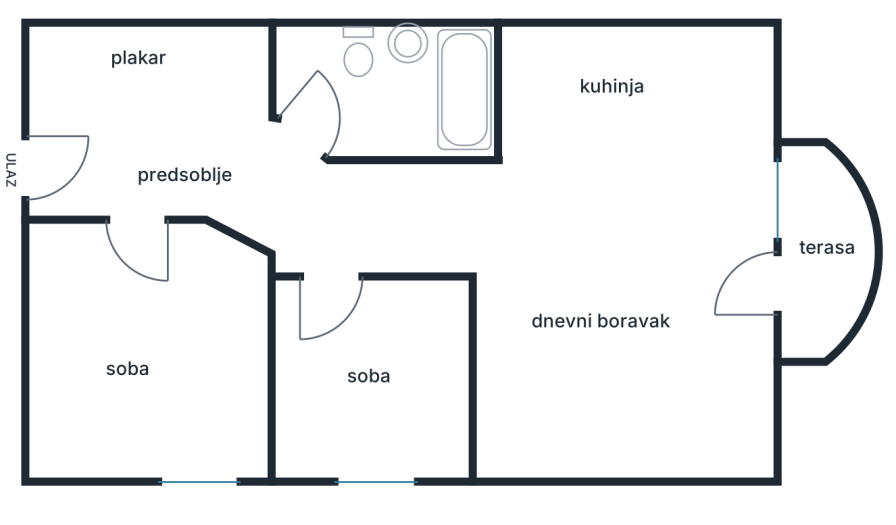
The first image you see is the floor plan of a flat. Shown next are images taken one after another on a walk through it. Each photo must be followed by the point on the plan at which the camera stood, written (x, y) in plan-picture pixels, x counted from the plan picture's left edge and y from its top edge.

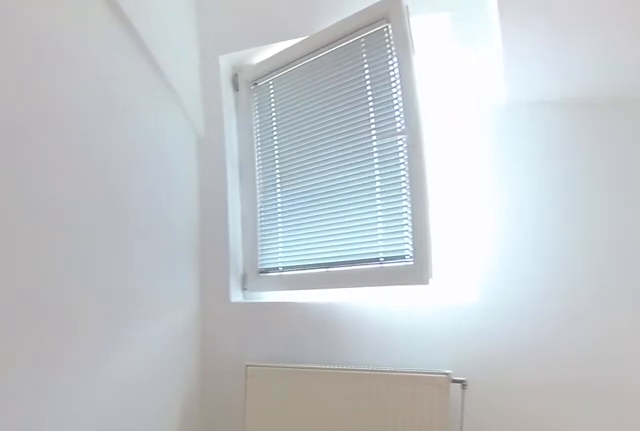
(168, 290)
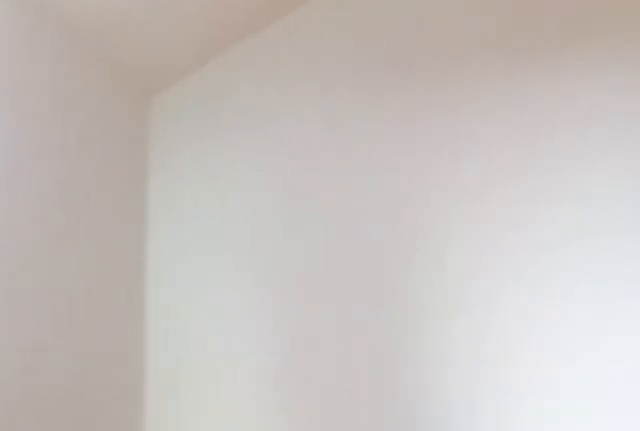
(236, 426)
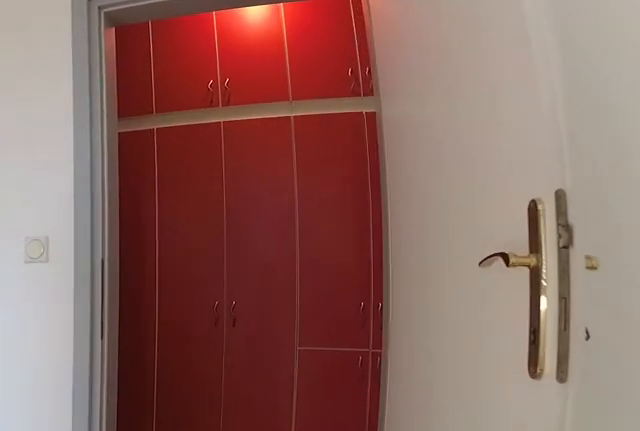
(157, 356)
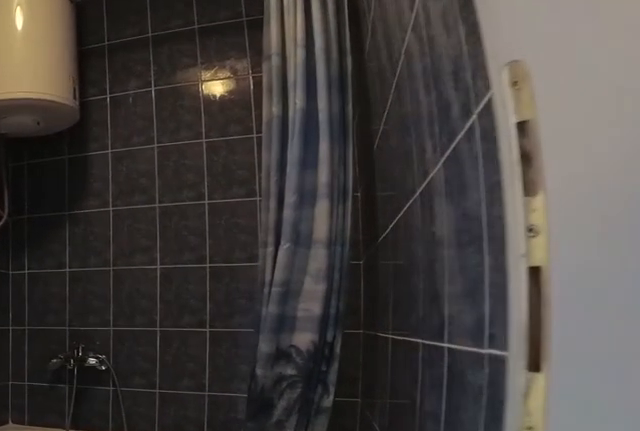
(280, 152)
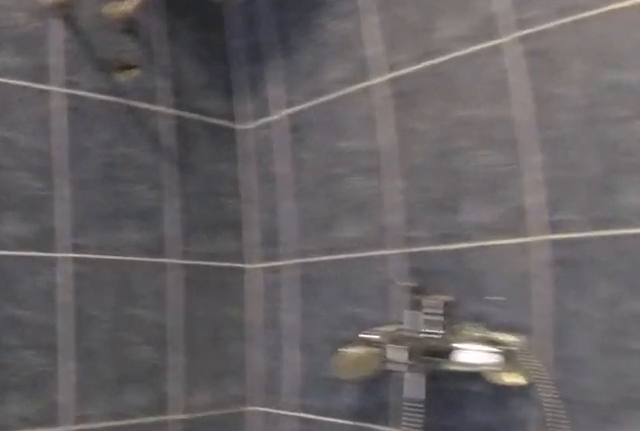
(410, 121)
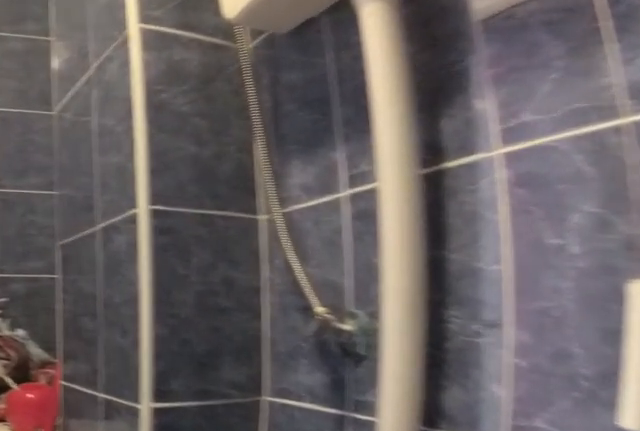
(408, 107)
